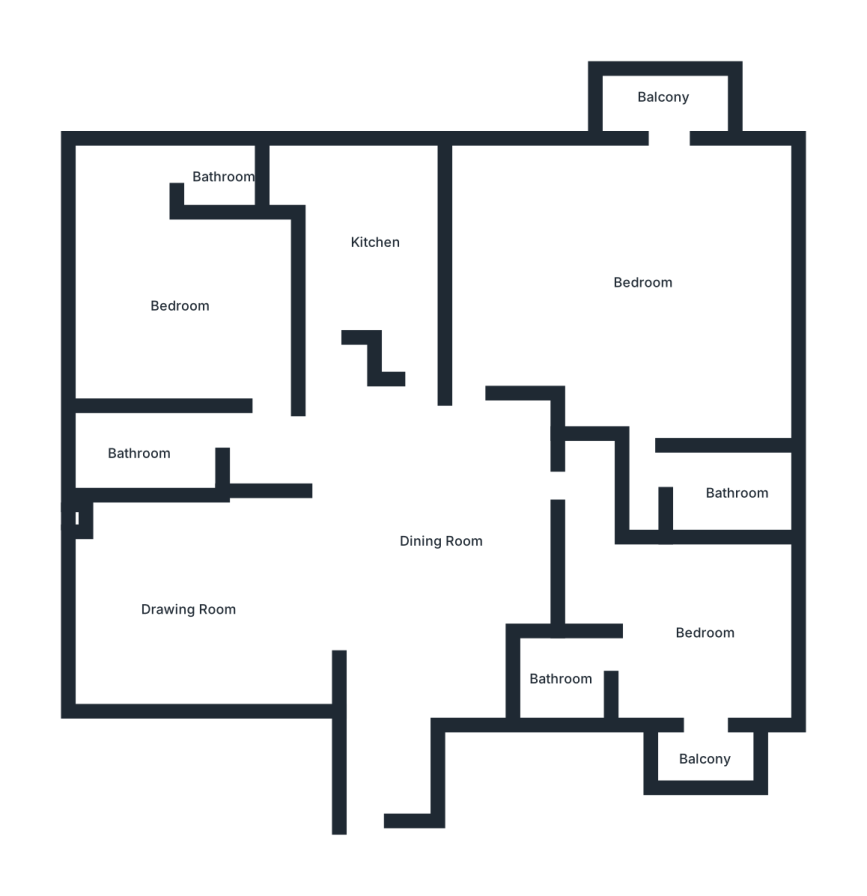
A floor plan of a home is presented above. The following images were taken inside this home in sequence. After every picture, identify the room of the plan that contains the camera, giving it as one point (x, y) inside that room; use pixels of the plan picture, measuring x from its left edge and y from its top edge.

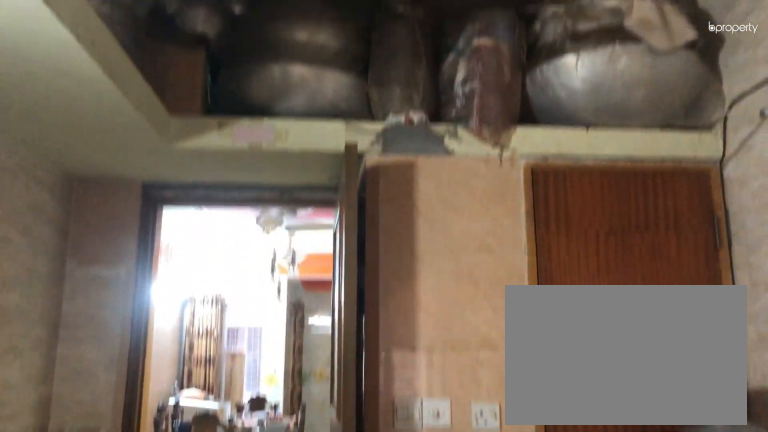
(375, 242)
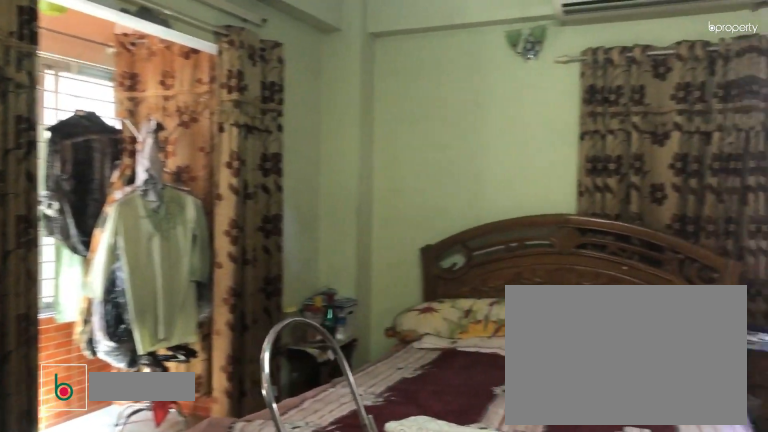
(645, 282)
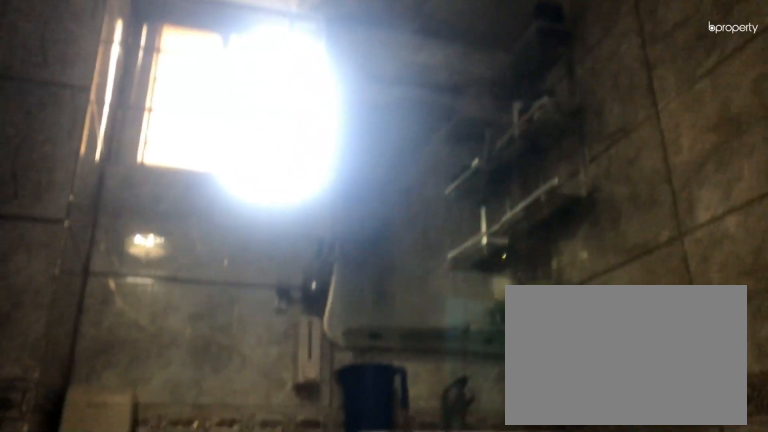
(738, 490)
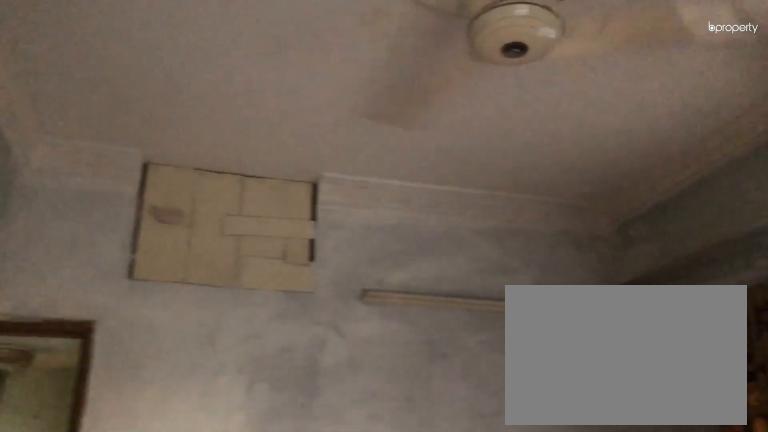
(707, 632)
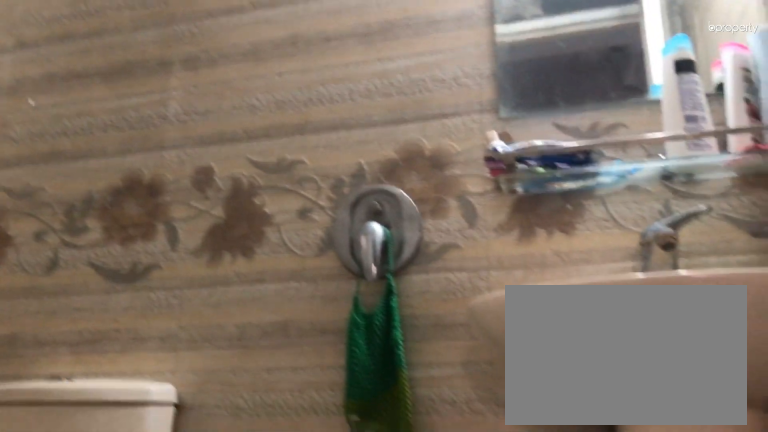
(561, 678)
